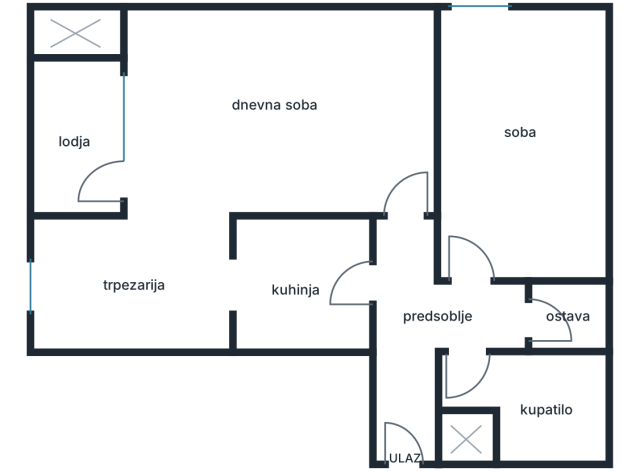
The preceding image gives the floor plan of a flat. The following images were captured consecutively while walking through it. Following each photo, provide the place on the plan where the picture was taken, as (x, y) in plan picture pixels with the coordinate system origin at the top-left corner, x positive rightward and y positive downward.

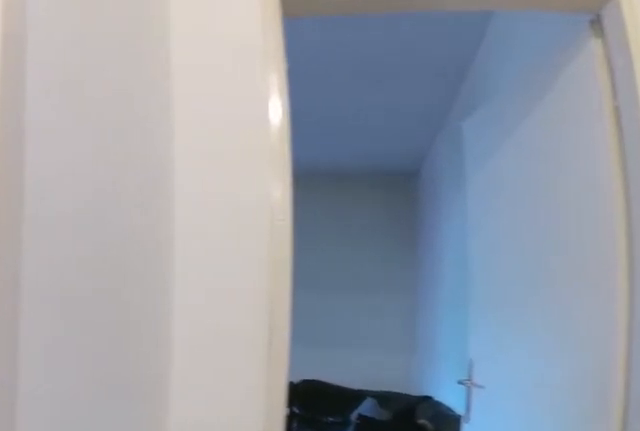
(406, 308)
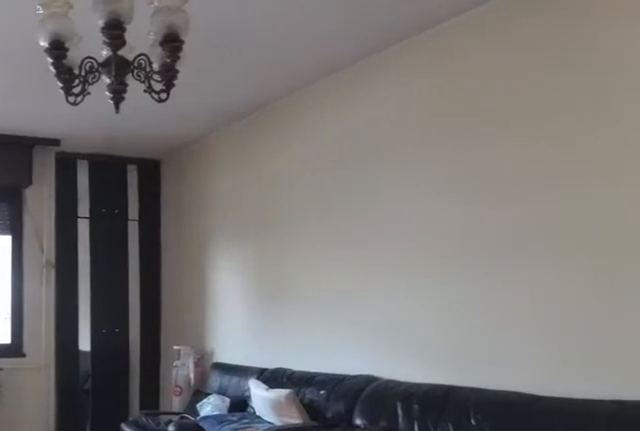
(419, 179)
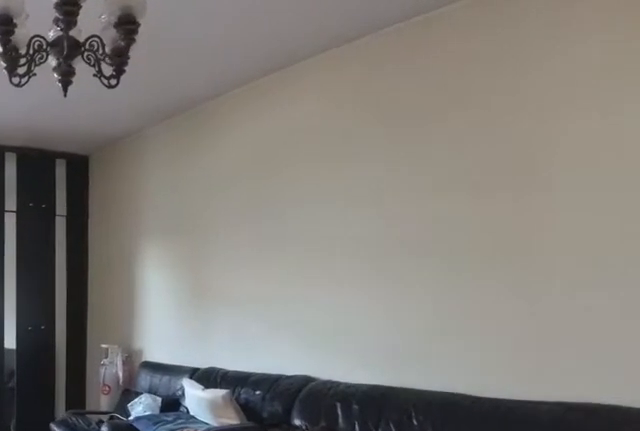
(396, 175)
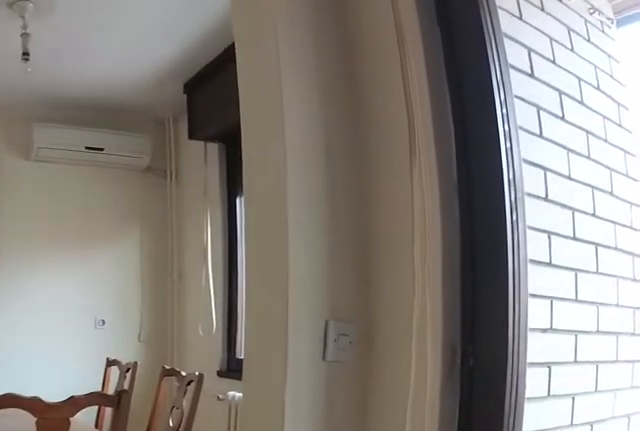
(155, 138)
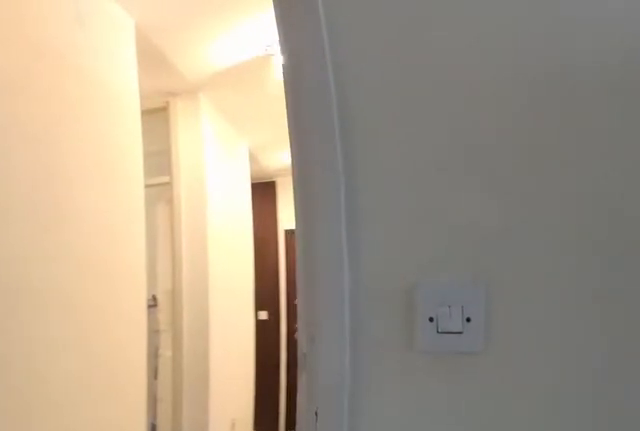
(393, 172)
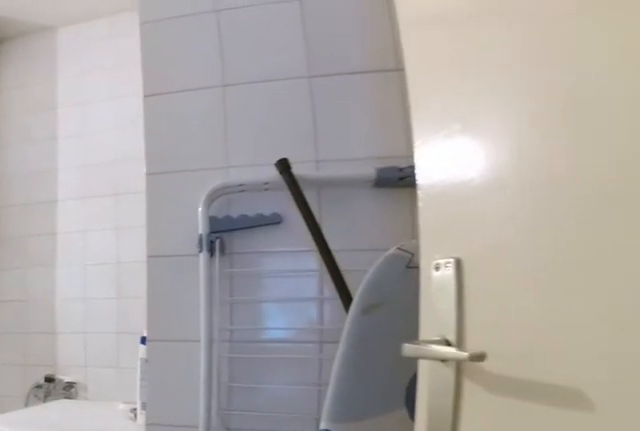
(478, 328)
